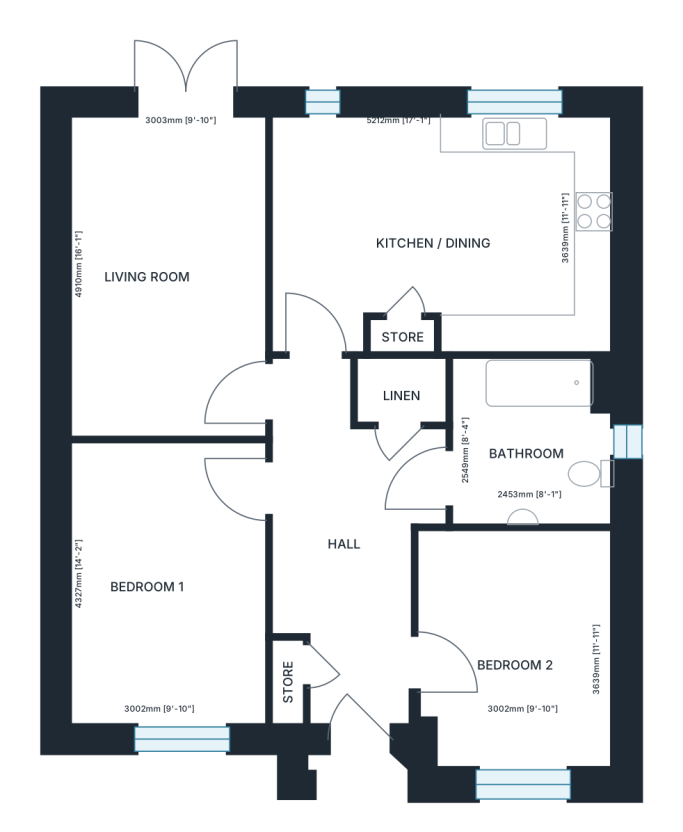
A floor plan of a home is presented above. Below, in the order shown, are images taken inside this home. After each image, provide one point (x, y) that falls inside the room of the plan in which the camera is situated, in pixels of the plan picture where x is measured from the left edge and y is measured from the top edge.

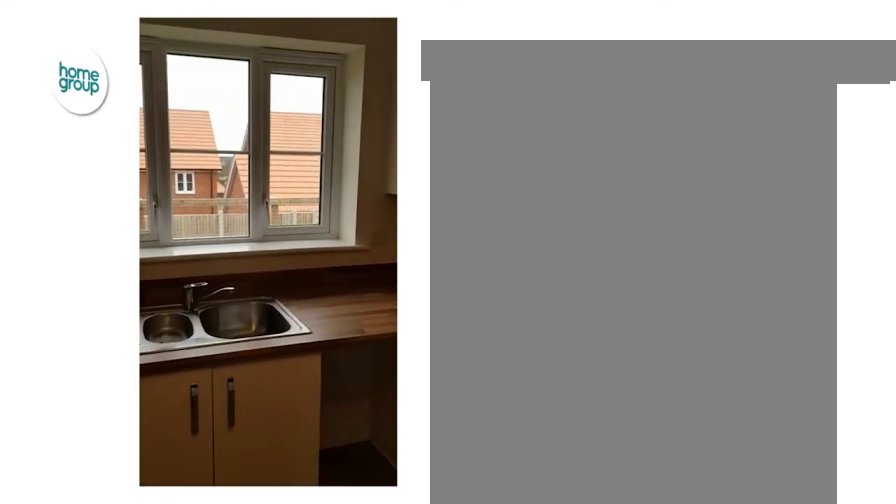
(442, 232)
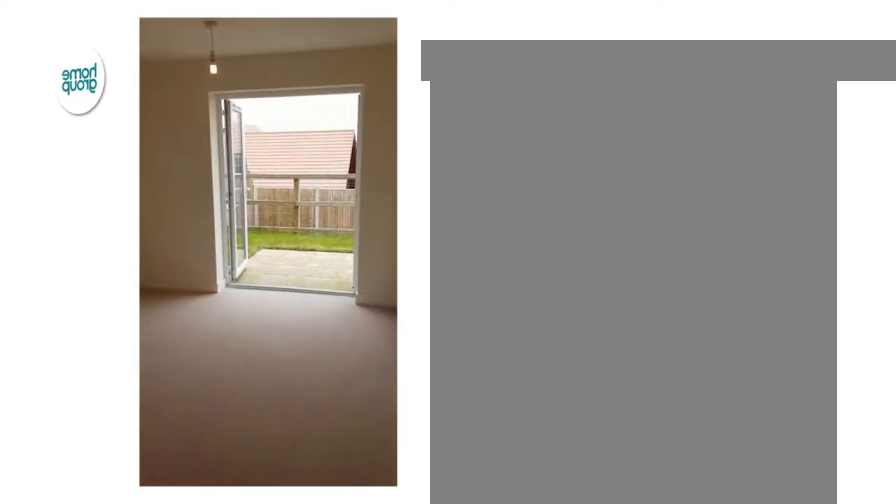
(168, 275)
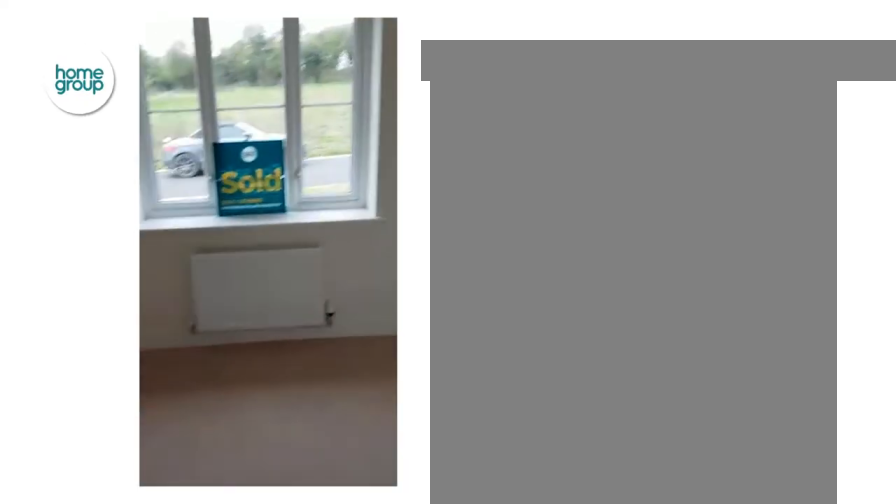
(518, 649)
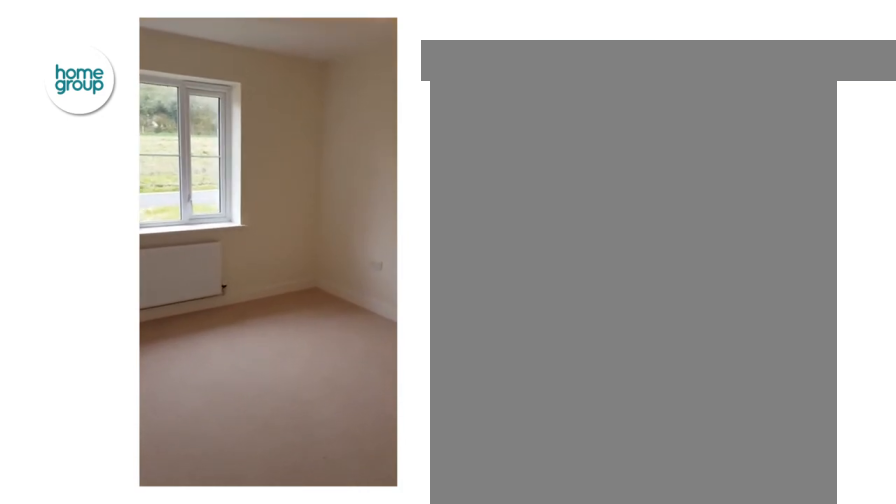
(168, 583)
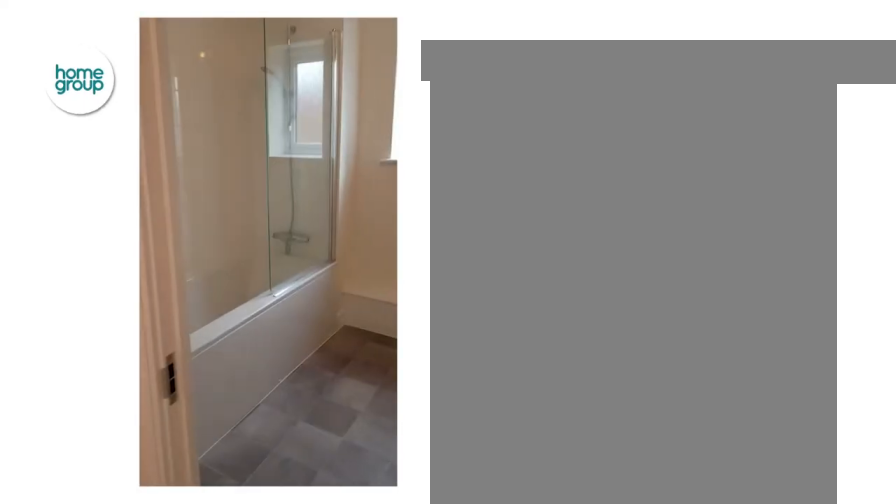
(530, 442)
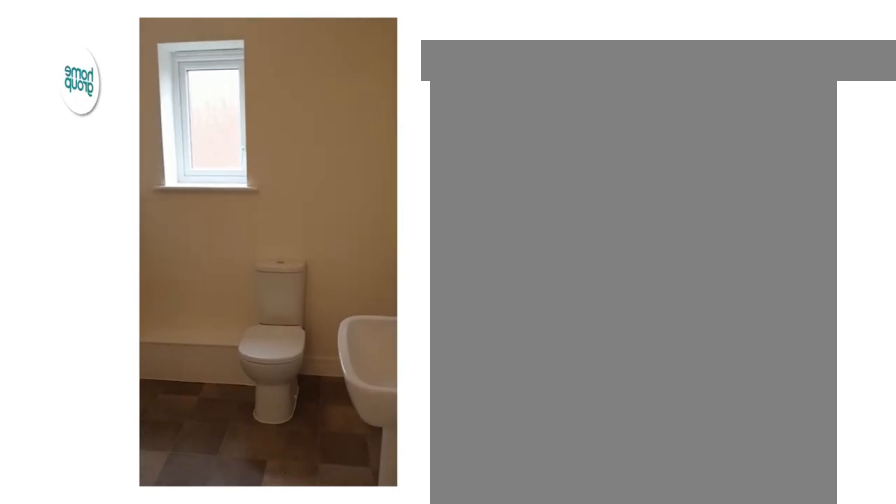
(530, 442)
